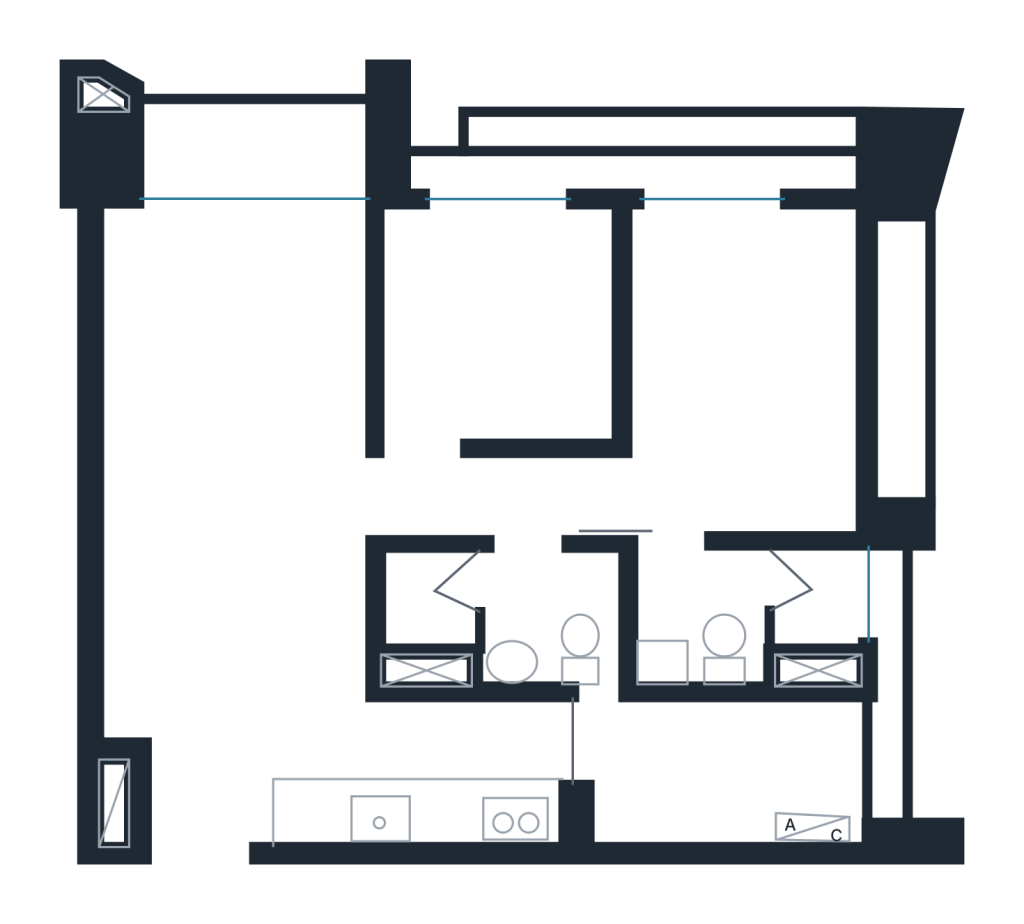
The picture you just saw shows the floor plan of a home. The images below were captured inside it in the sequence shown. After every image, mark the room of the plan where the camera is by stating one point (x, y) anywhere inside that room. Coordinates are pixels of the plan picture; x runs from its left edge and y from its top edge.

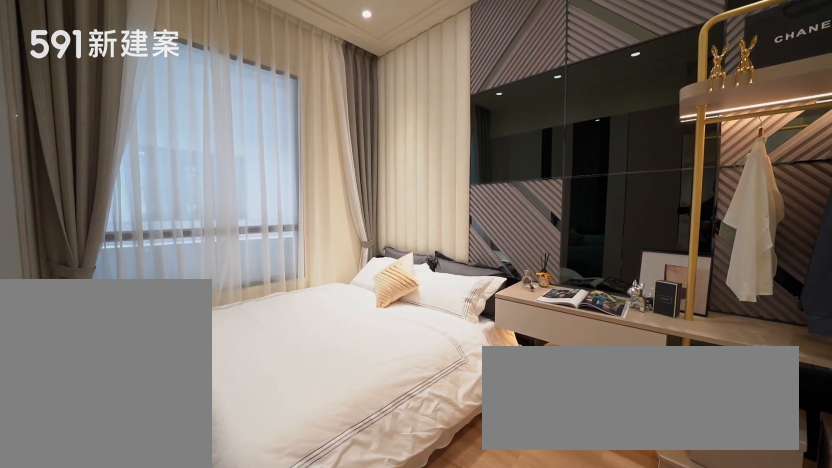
(751, 369)
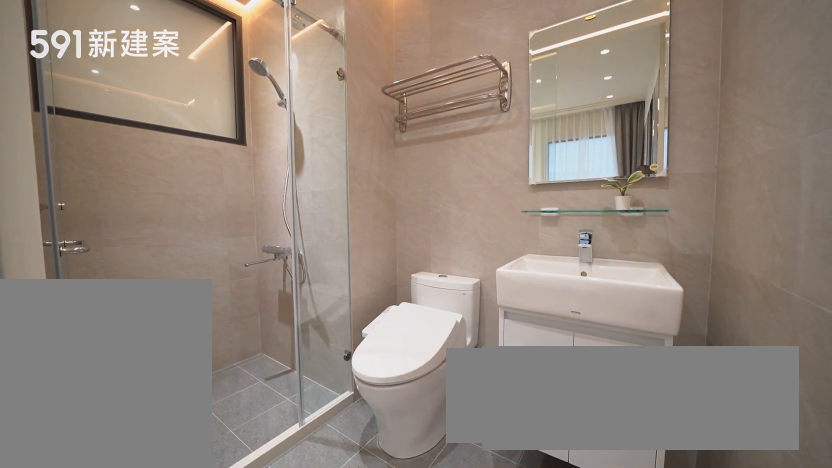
(758, 625)
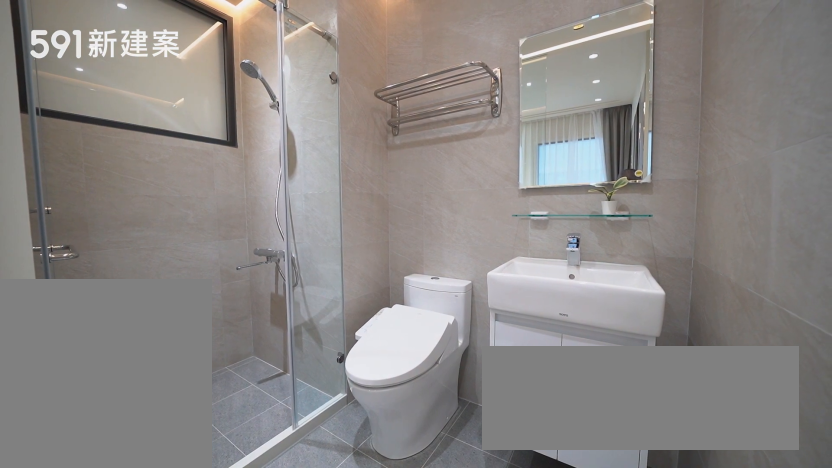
(758, 625)
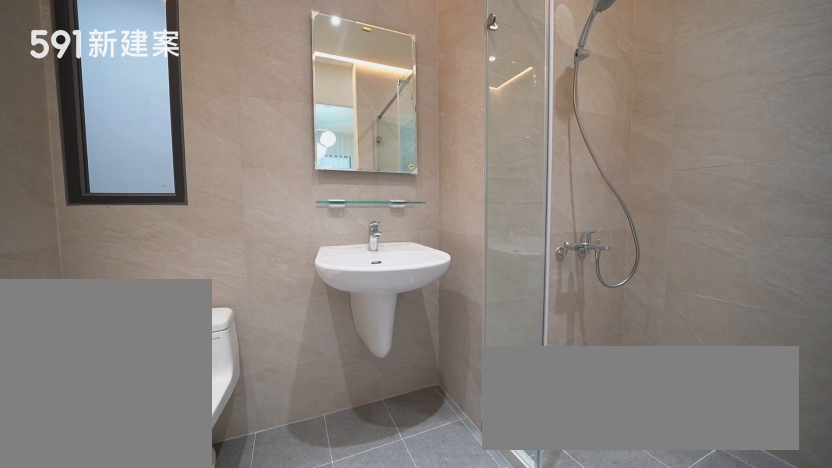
(500, 621)
